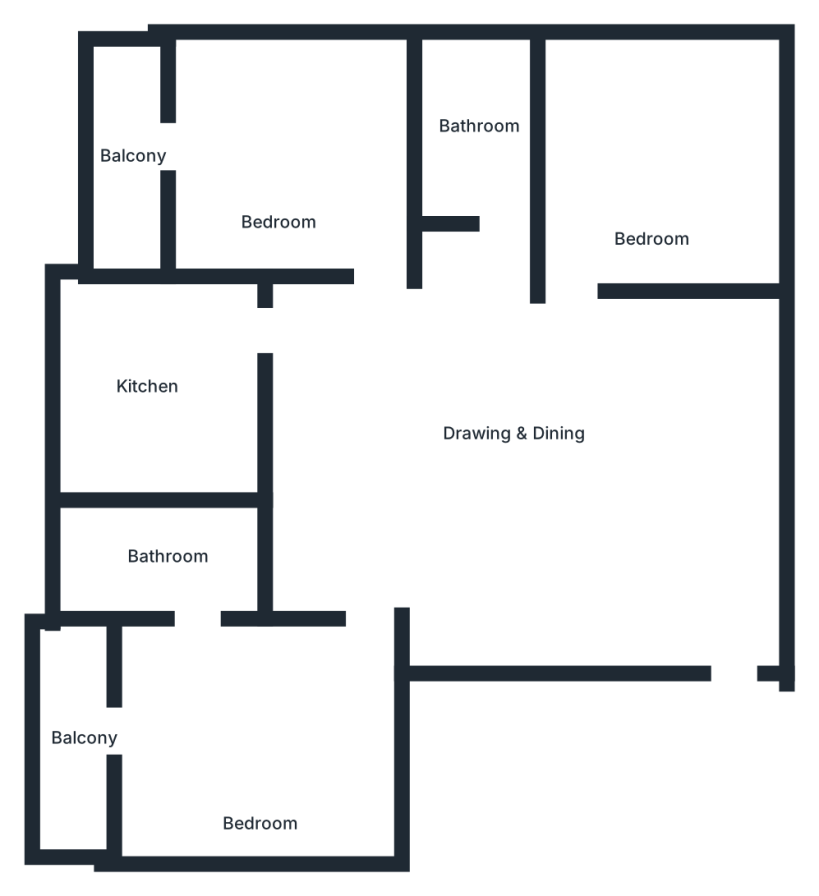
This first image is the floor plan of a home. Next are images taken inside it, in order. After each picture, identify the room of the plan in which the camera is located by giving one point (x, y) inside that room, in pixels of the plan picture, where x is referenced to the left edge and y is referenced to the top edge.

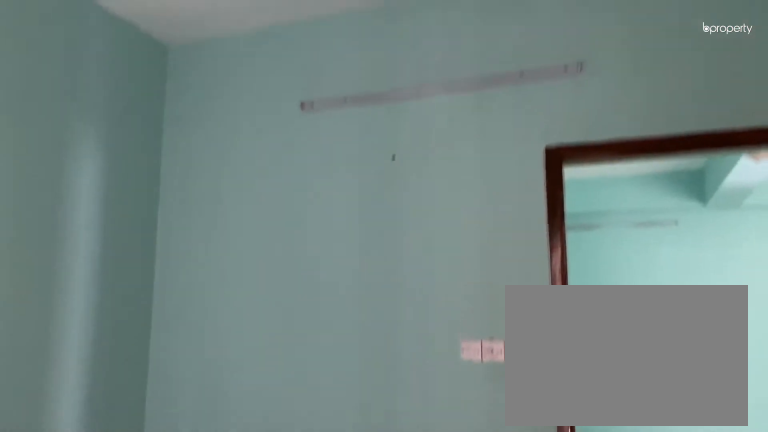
(652, 165)
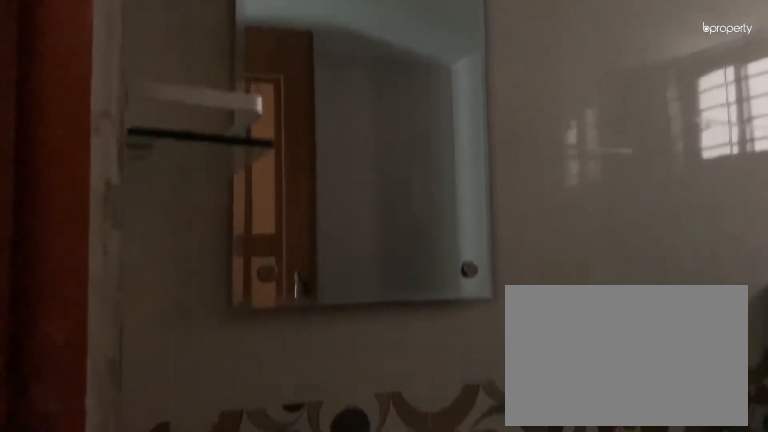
(483, 148)
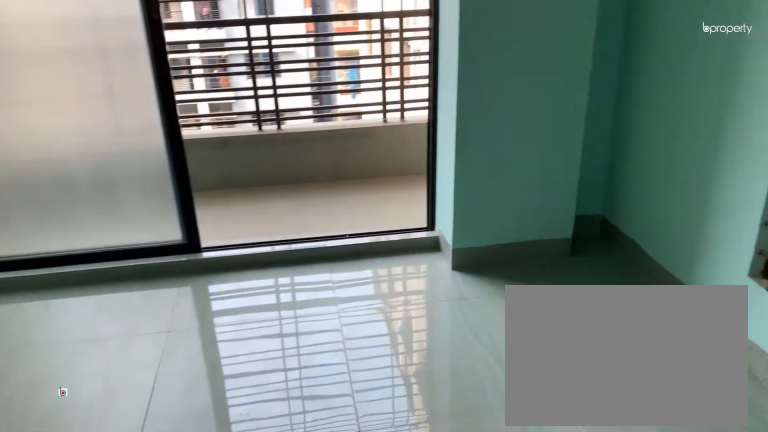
(276, 153)
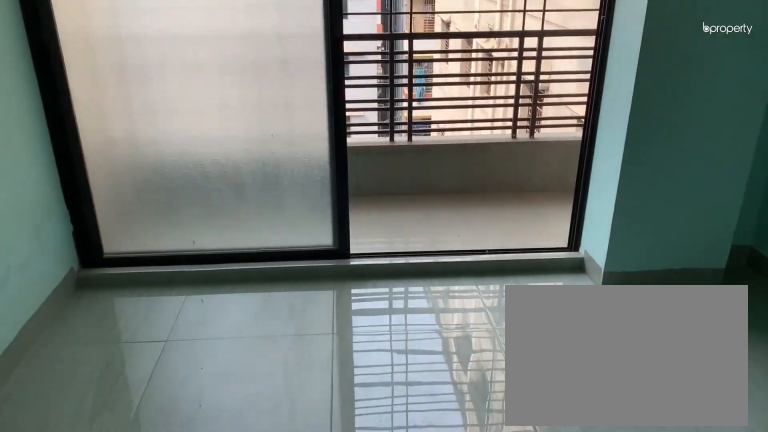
(276, 153)
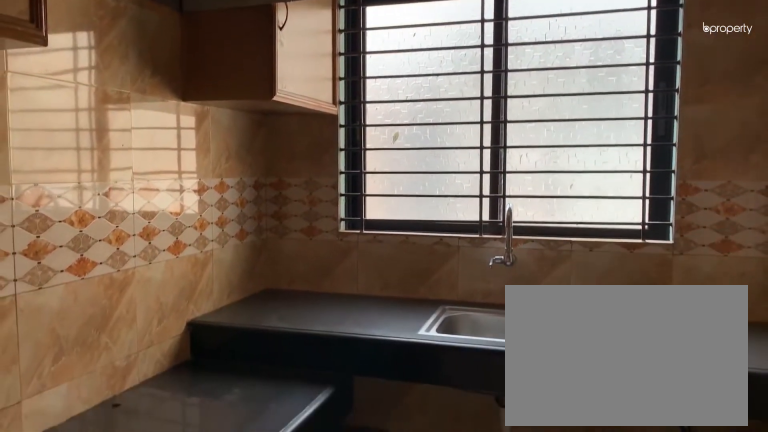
(144, 353)
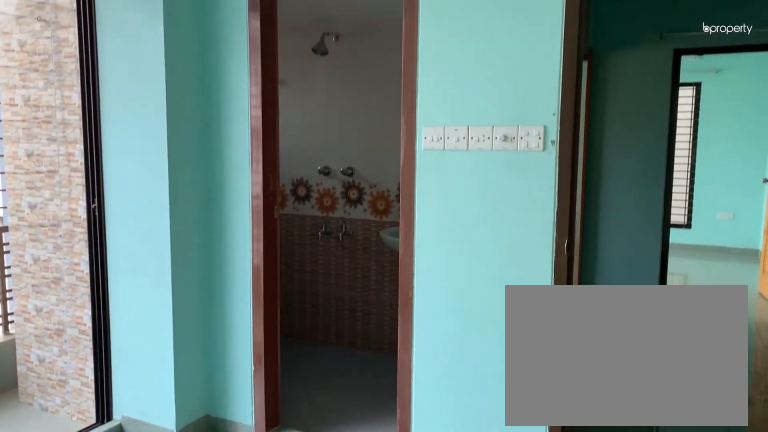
(245, 754)
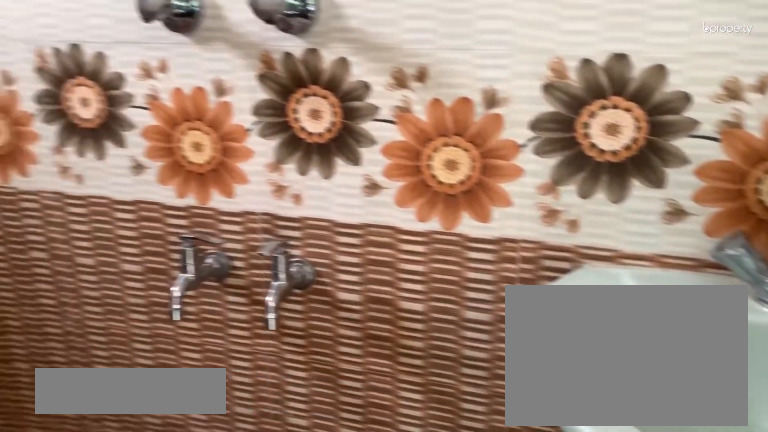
(176, 567)
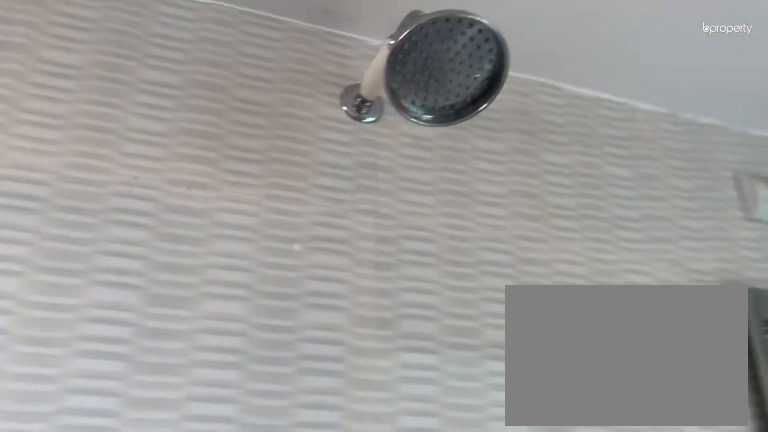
(176, 567)
